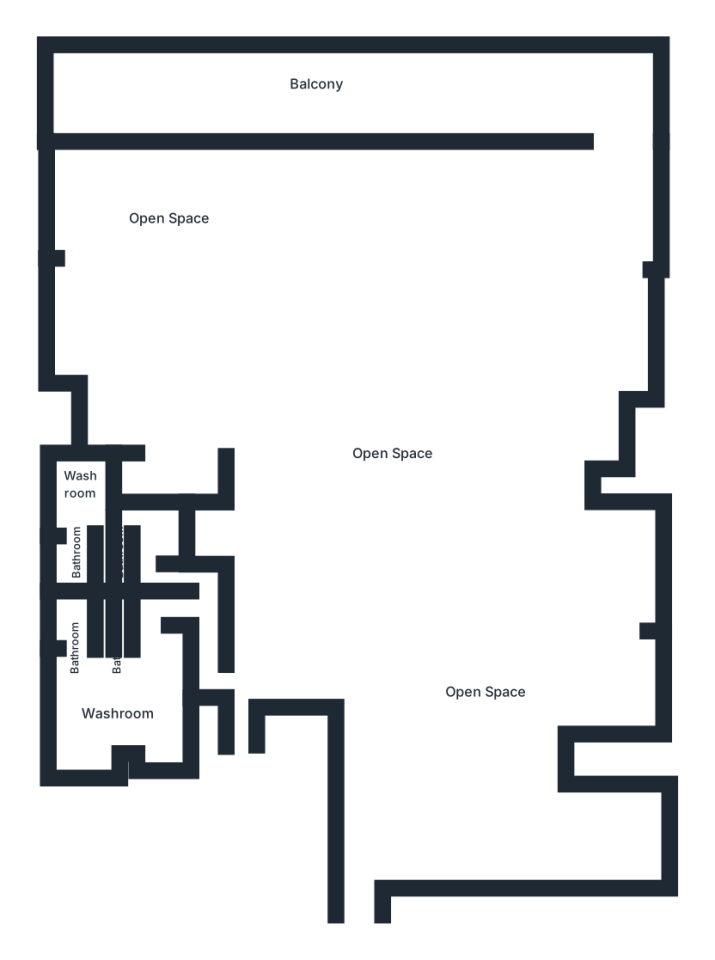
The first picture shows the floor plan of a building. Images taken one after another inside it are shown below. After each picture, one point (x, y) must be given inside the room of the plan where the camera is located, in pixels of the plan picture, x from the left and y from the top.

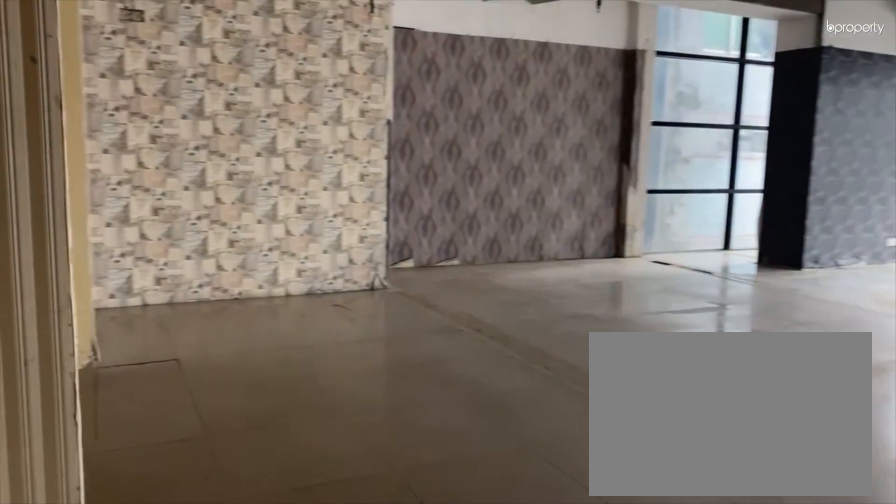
(189, 403)
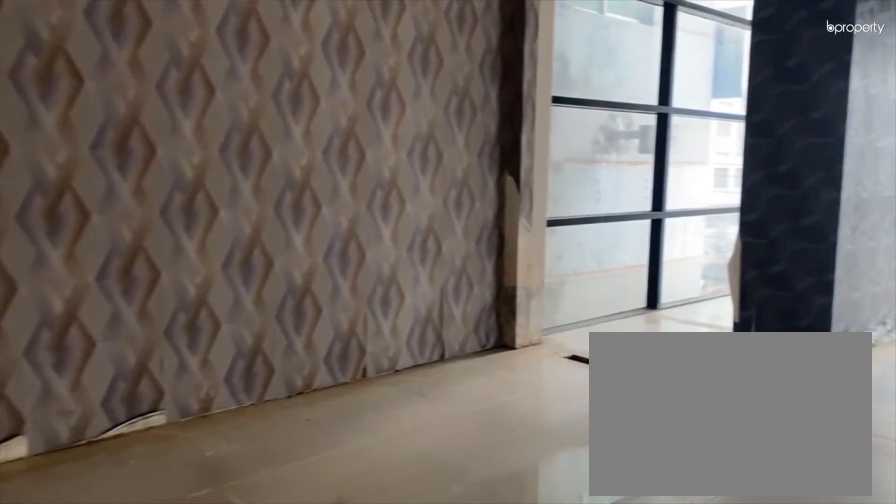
(189, 403)
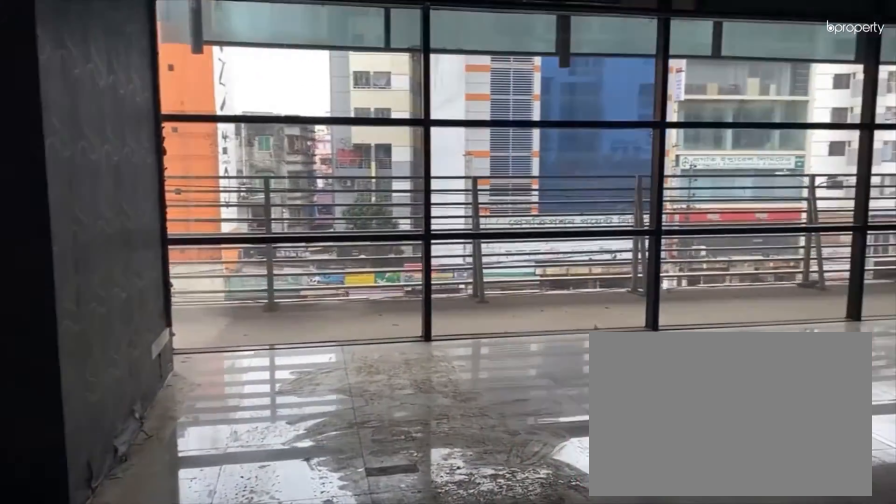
(243, 242)
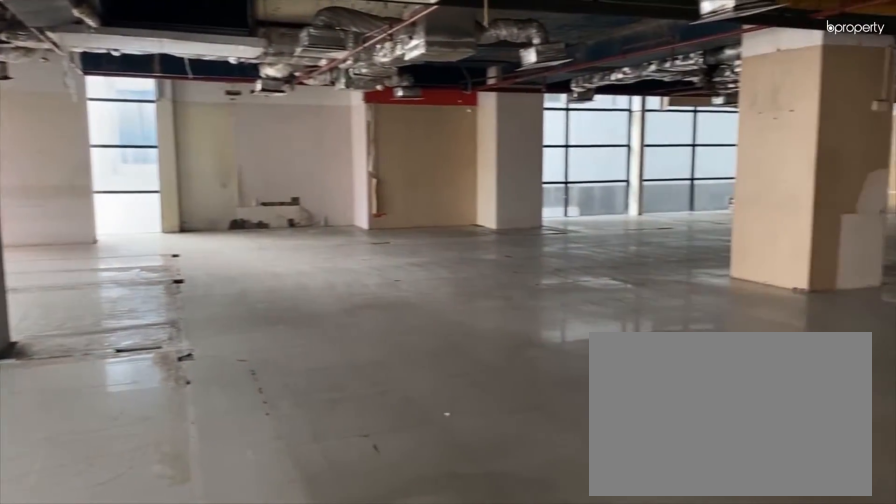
(515, 233)
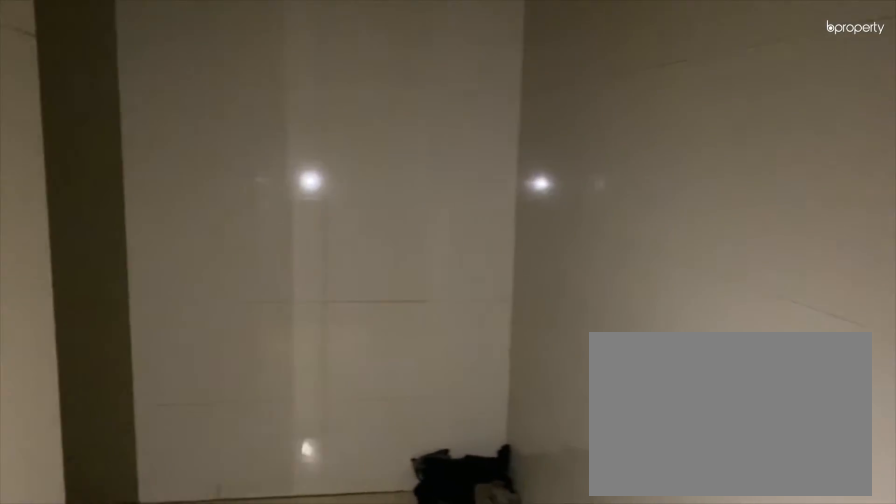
(204, 641)
